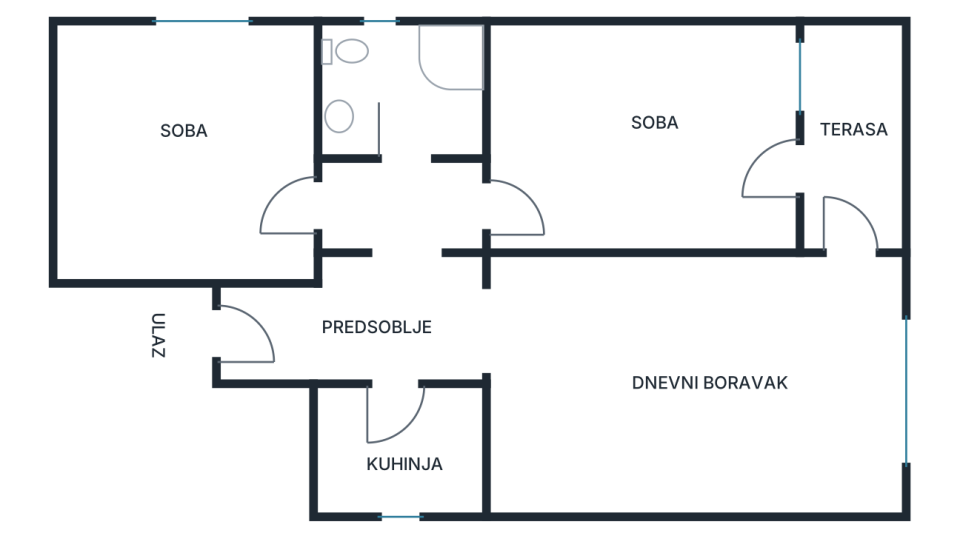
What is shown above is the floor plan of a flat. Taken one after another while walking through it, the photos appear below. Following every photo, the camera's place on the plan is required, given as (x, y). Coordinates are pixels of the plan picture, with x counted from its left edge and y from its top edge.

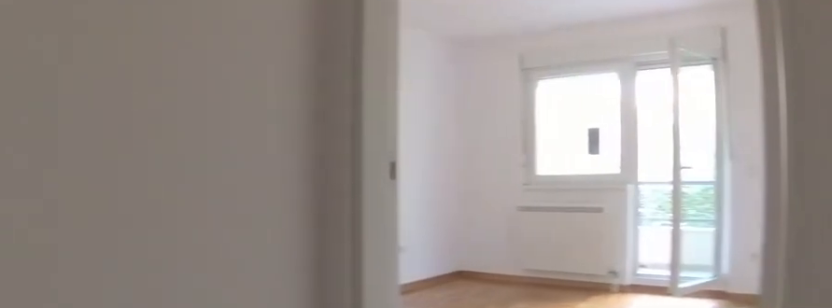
(413, 224)
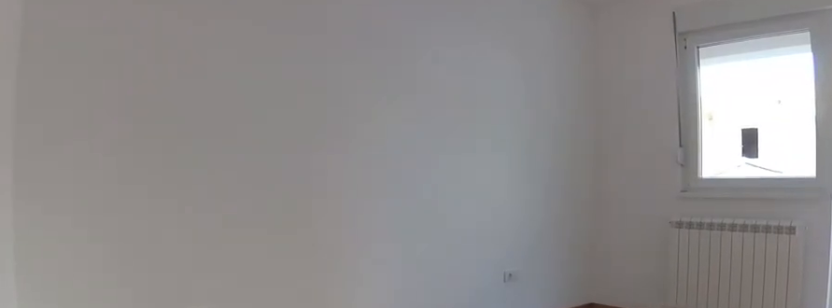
(477, 214)
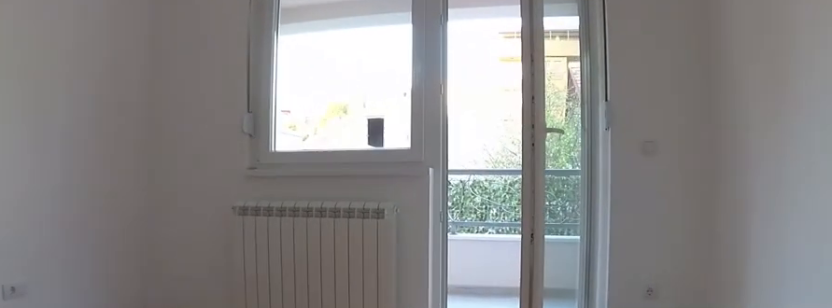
(546, 206)
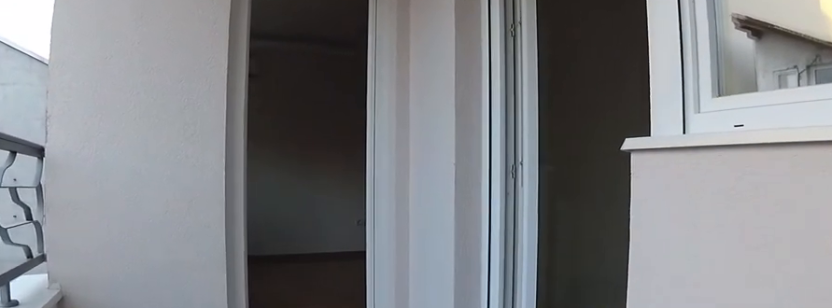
(855, 130)
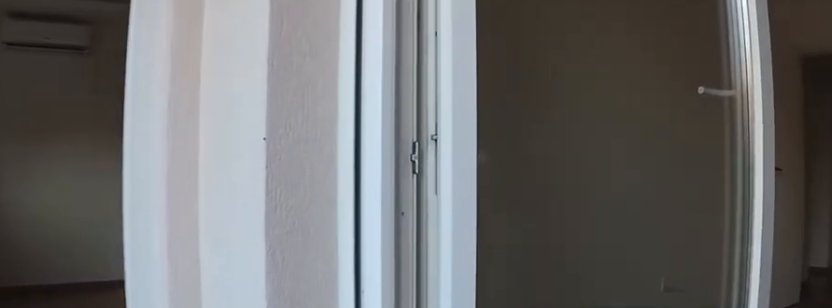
(853, 149)
